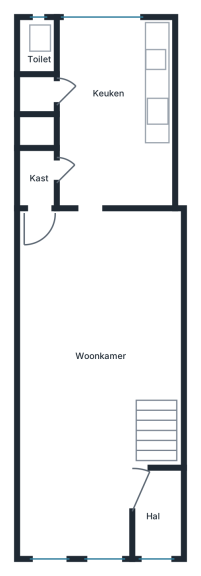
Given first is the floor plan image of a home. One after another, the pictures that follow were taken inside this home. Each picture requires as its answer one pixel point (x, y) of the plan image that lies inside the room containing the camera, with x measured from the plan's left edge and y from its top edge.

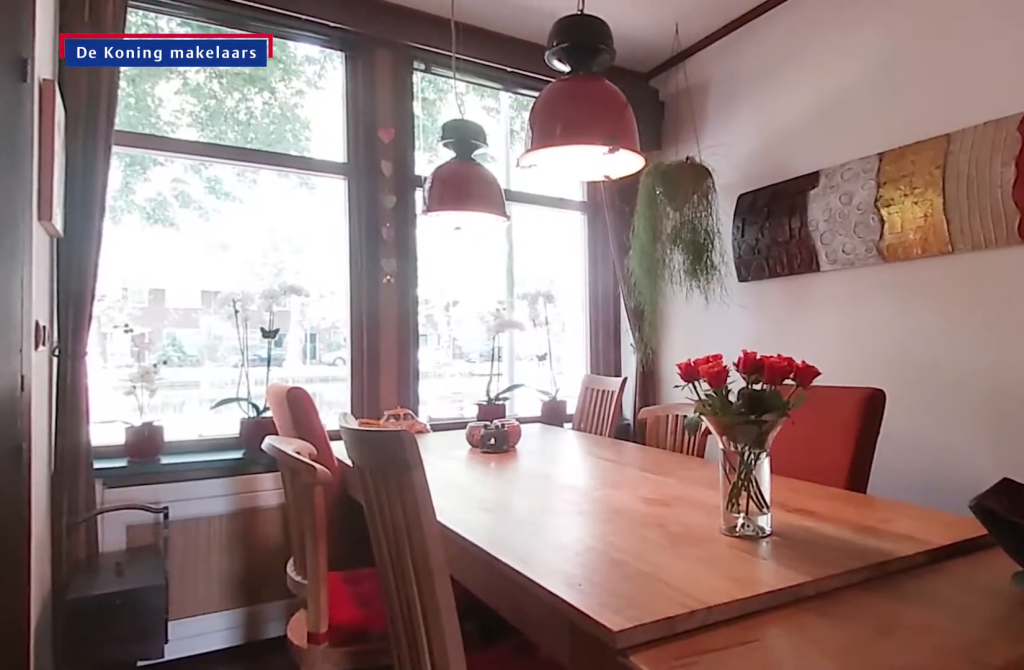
(85, 410)
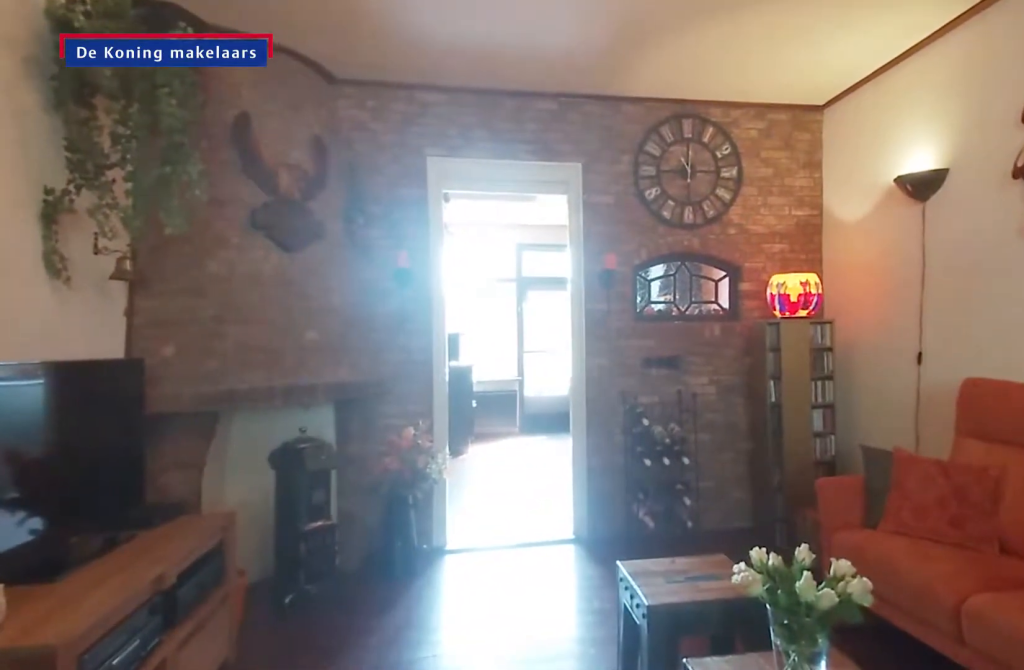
(85, 410)
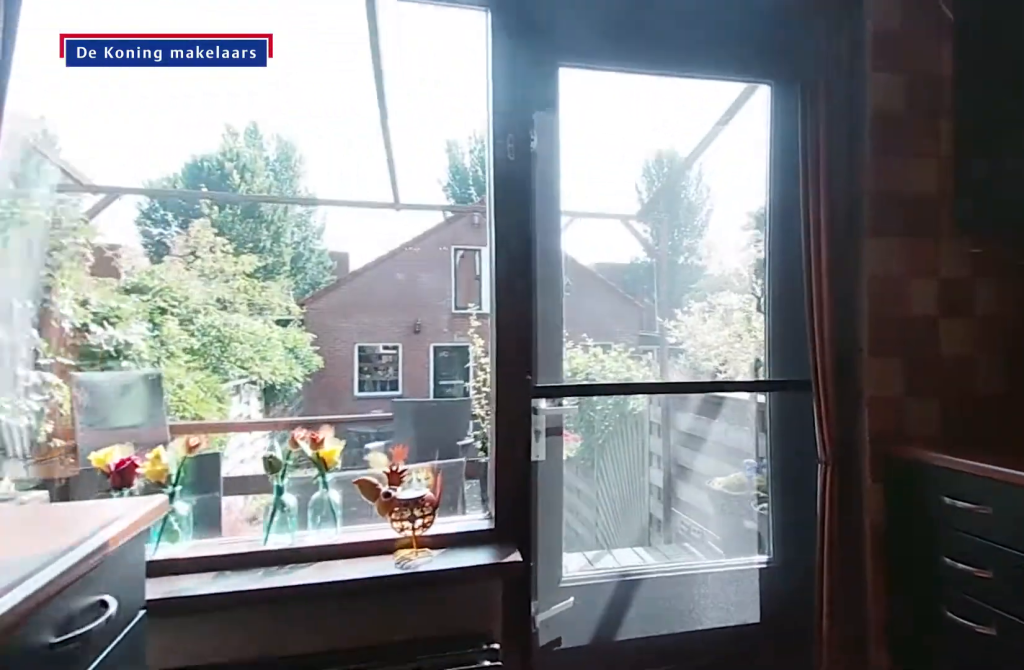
(91, 70)
